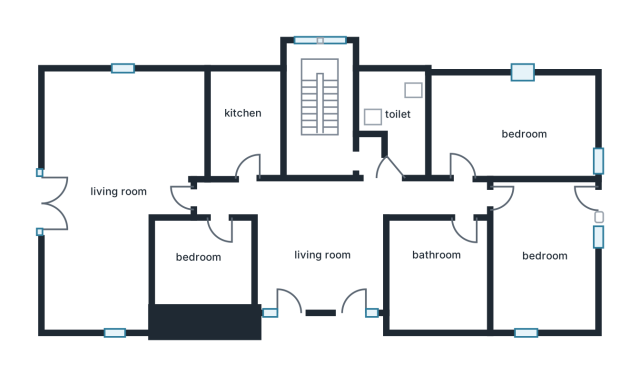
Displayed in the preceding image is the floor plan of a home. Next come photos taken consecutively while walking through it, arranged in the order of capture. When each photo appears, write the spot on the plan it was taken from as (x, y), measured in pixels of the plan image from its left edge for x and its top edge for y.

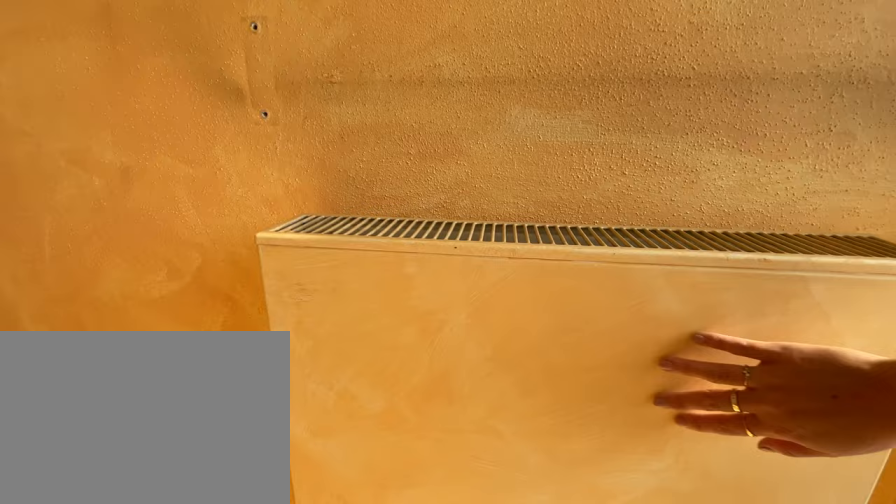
(365, 251)
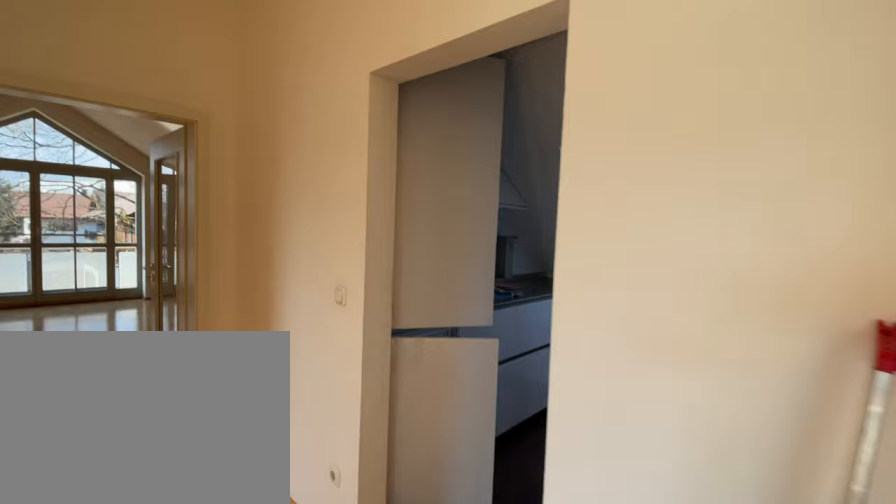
(254, 202)
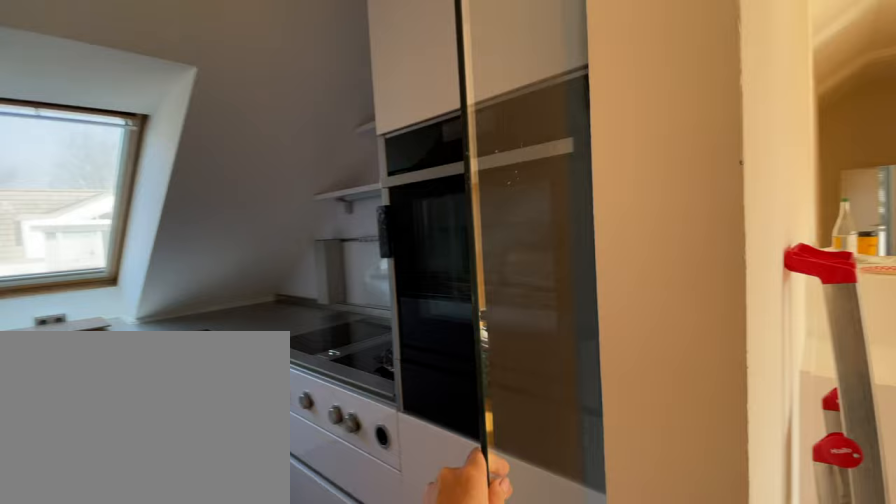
(244, 154)
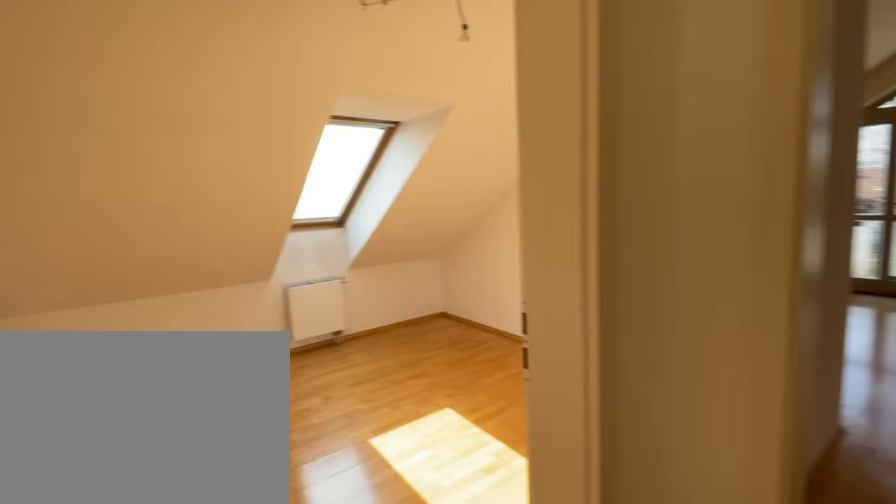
(211, 201)
